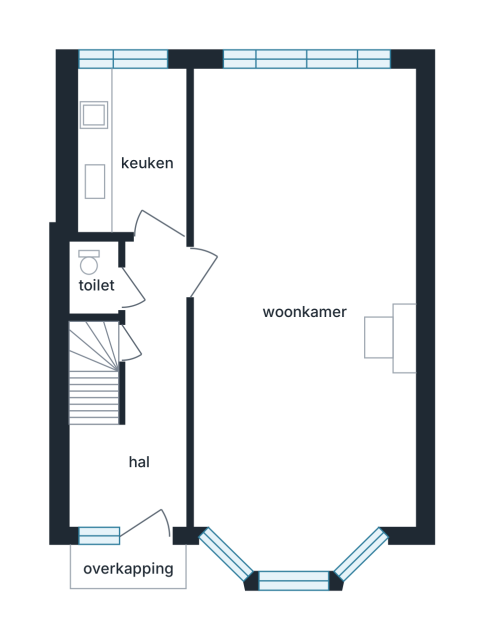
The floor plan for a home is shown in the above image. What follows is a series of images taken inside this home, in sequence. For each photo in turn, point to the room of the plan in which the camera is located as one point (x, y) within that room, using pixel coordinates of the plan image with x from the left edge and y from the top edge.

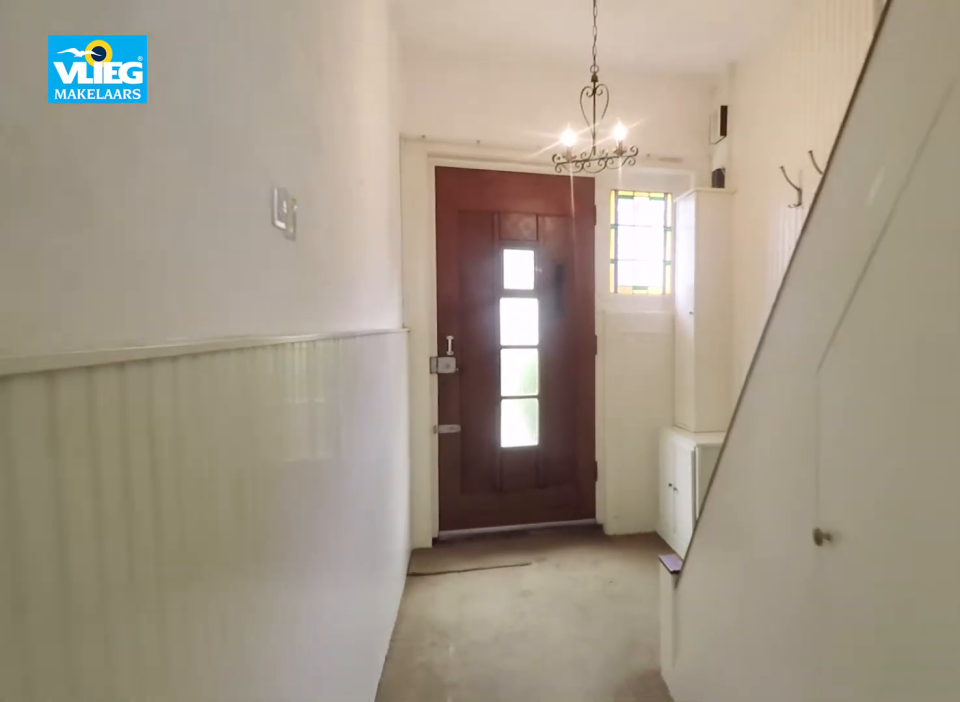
(141, 405)
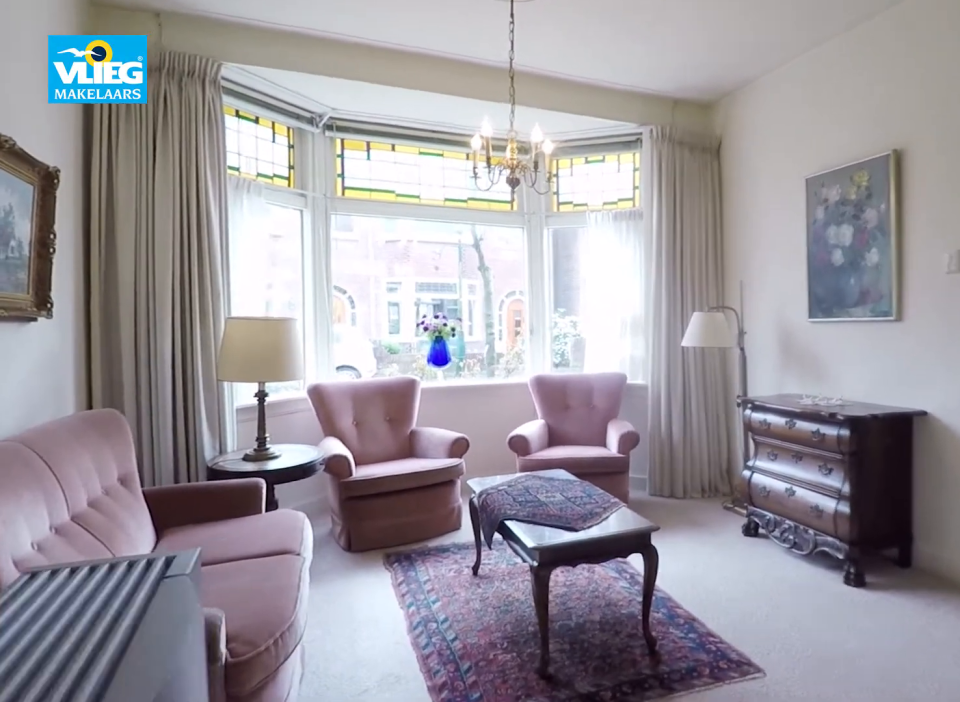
(297, 114)
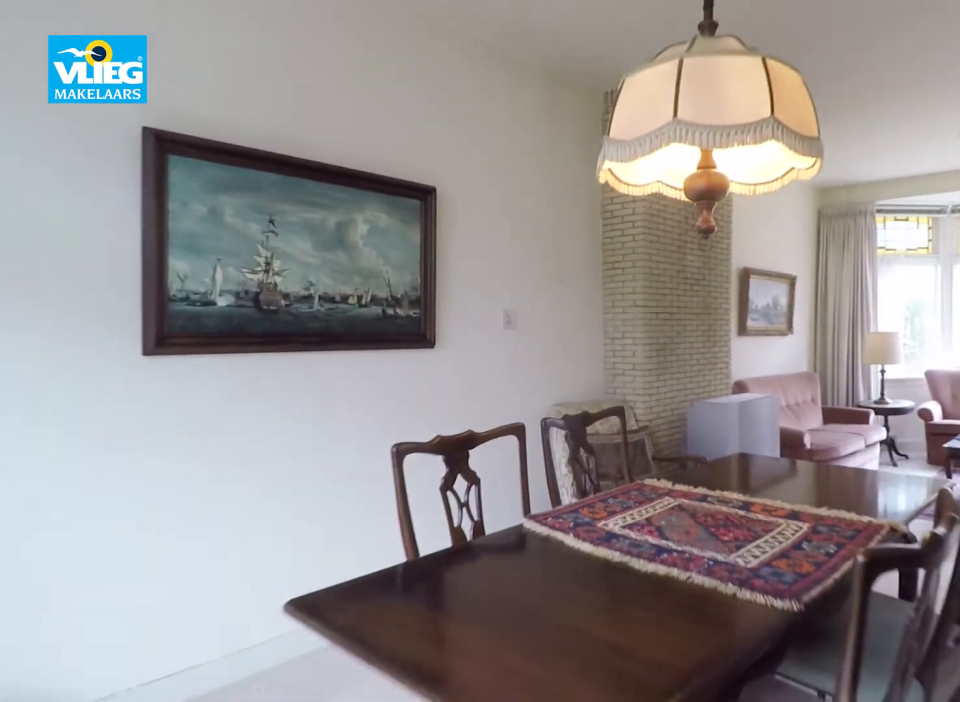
(297, 114)
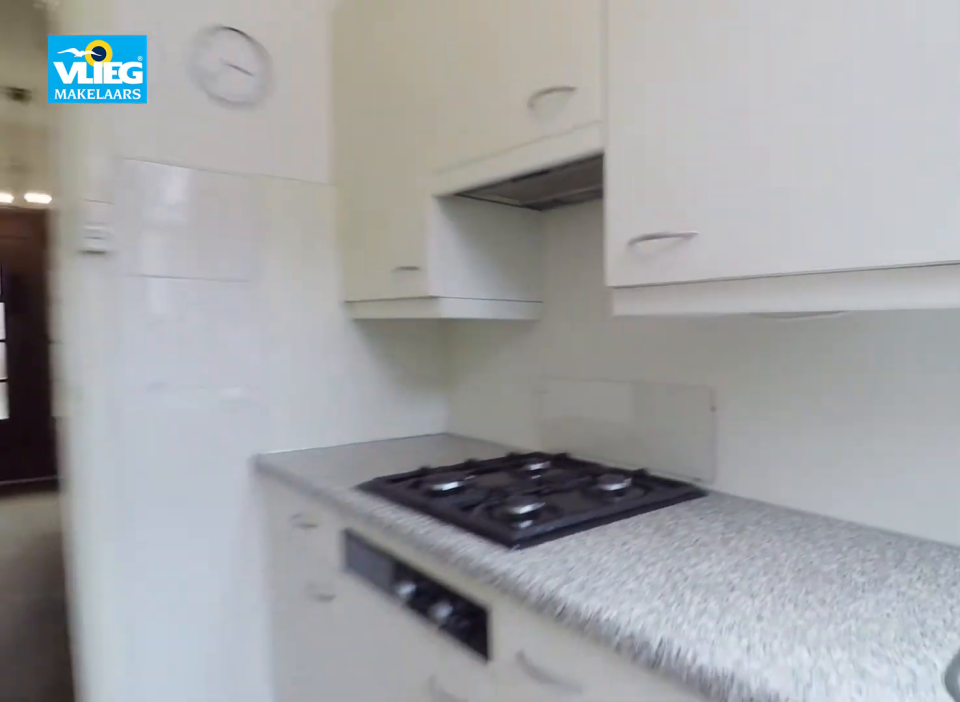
(132, 149)
